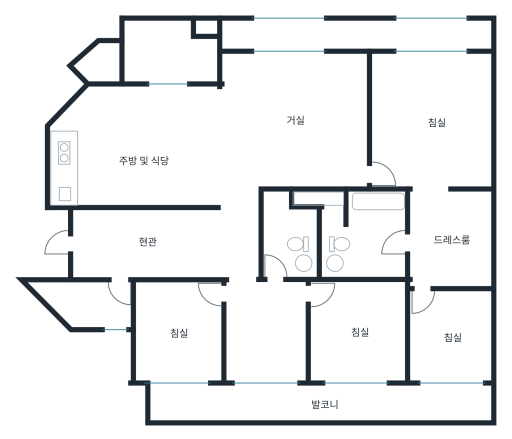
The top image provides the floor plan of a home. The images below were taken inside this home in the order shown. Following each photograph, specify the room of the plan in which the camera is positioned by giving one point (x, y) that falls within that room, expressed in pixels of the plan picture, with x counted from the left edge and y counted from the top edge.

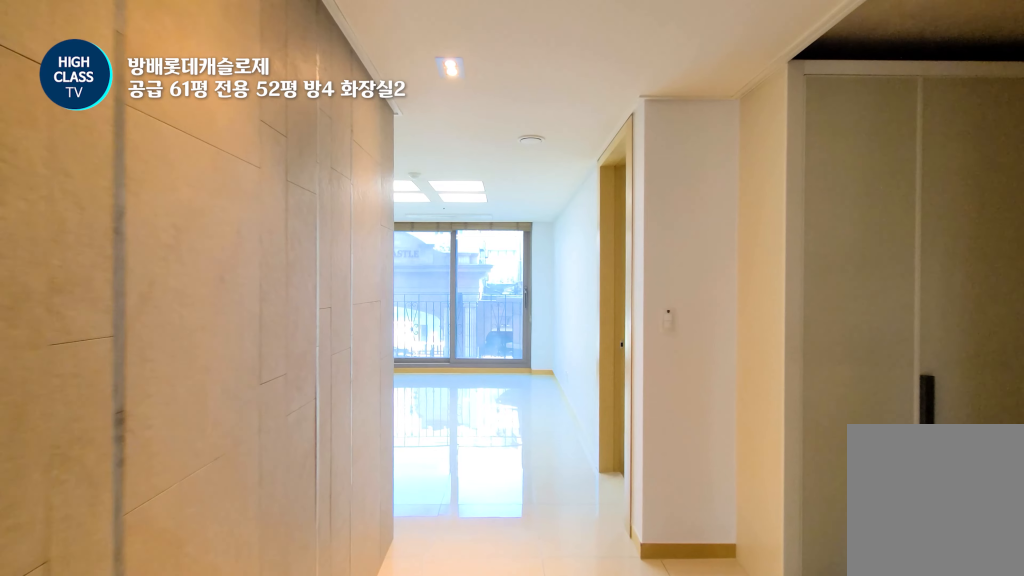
(238, 232)
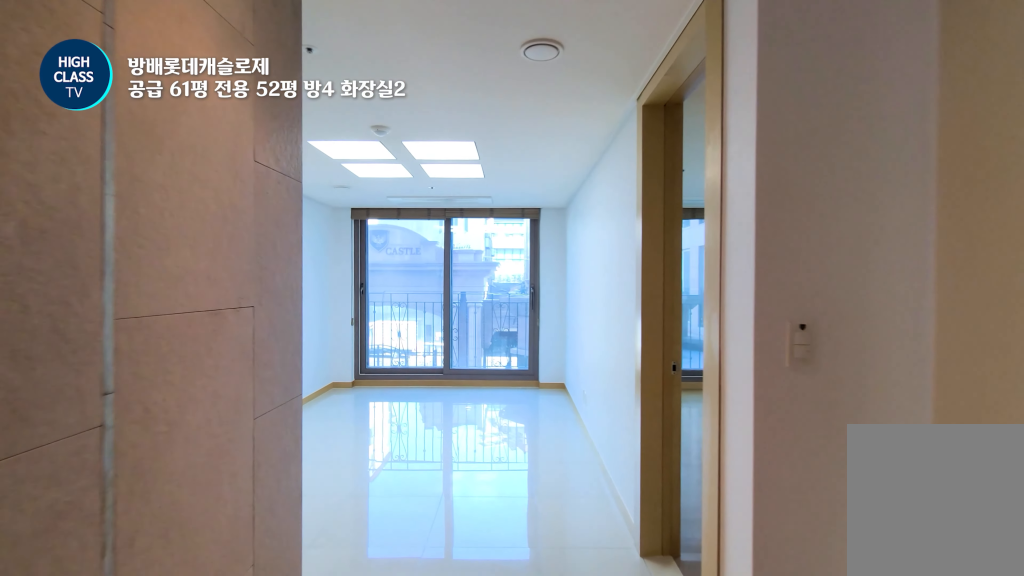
(238, 232)
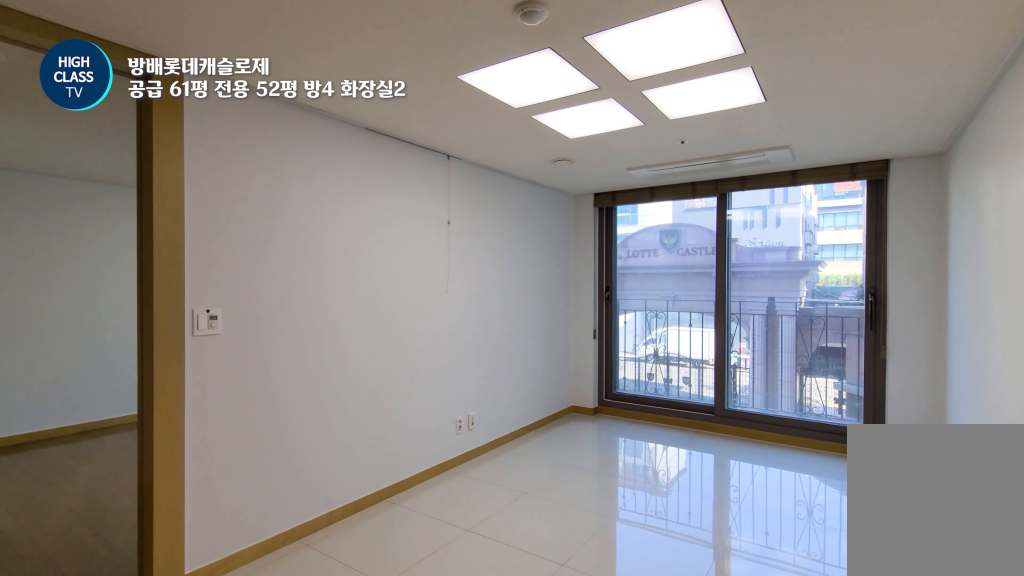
(266, 349)
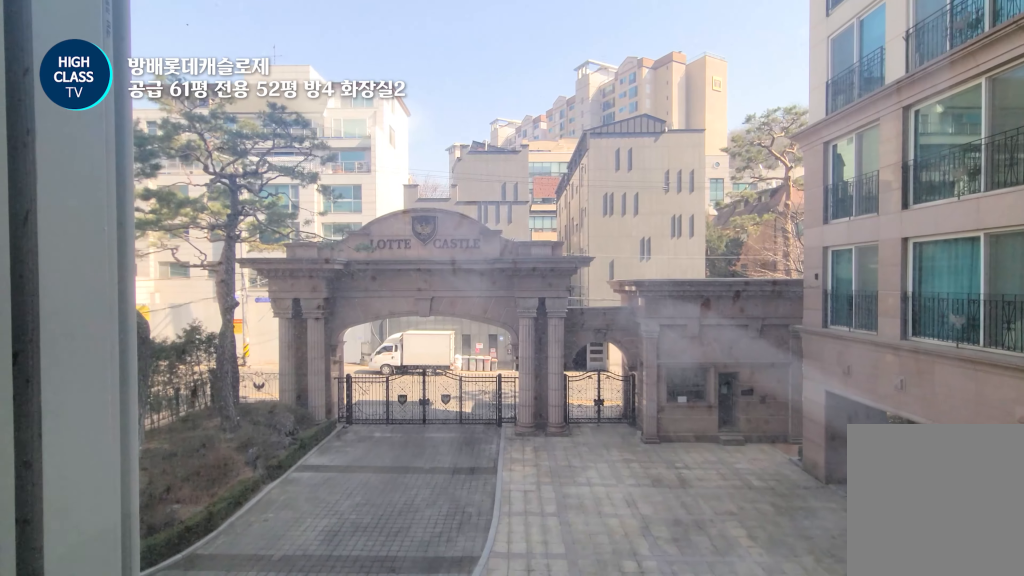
(358, 350)
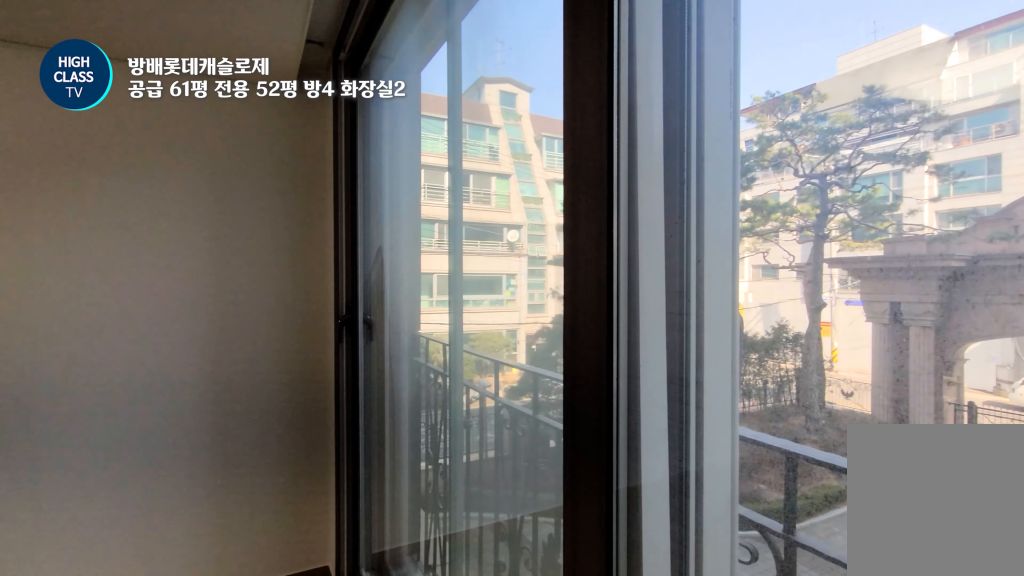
(358, 350)
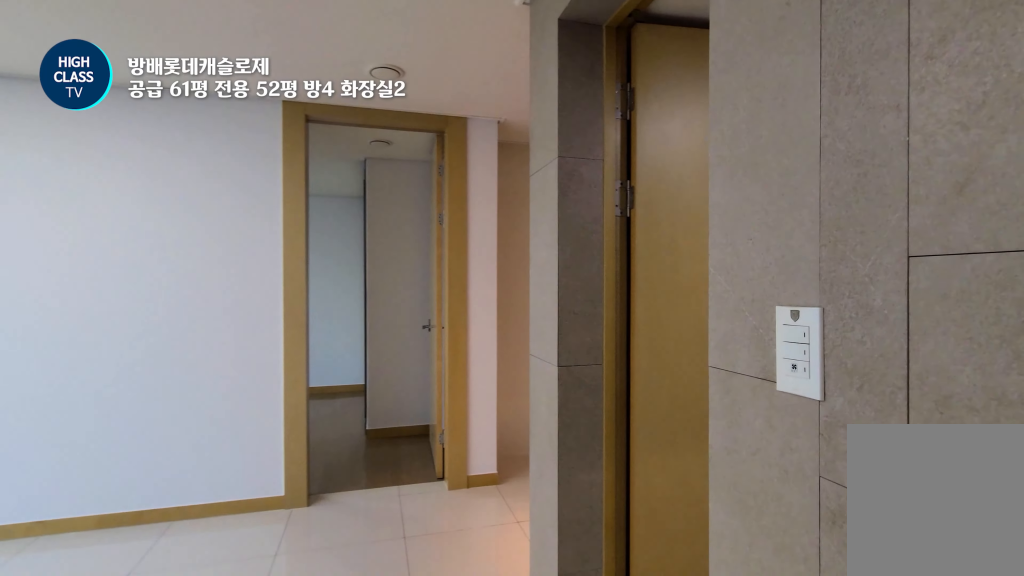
(266, 339)
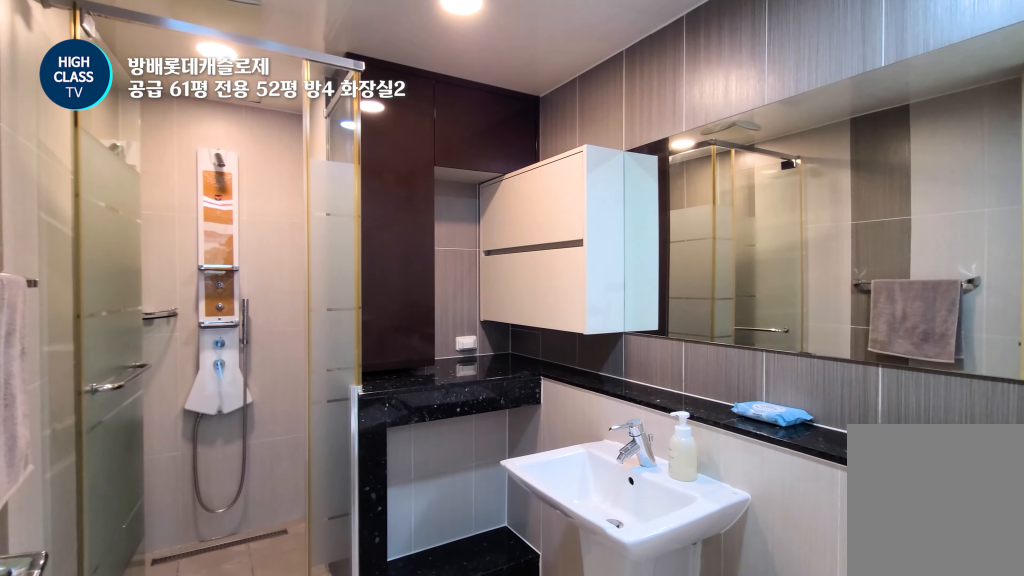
(288, 234)
